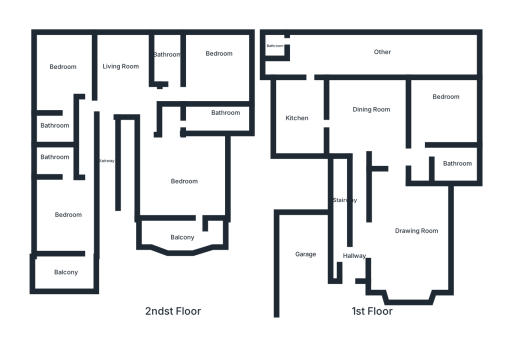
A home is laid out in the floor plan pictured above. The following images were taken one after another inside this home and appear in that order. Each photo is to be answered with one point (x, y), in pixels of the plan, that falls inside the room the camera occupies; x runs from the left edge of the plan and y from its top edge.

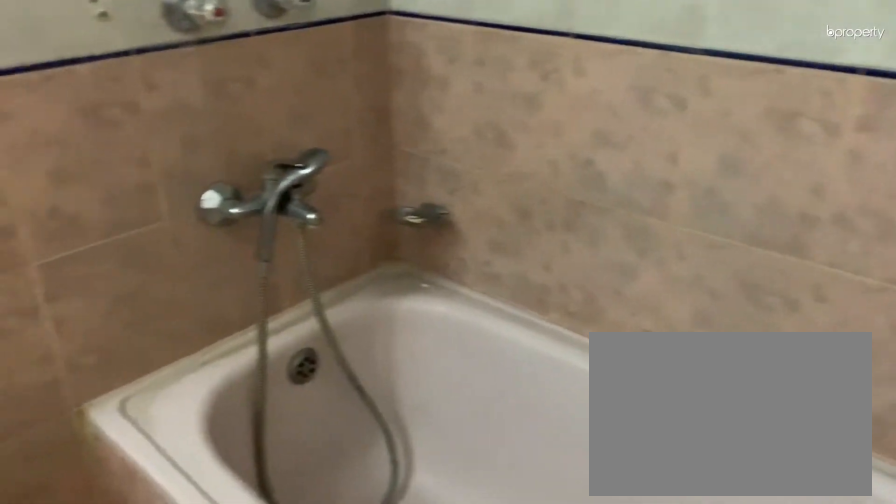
(51, 132)
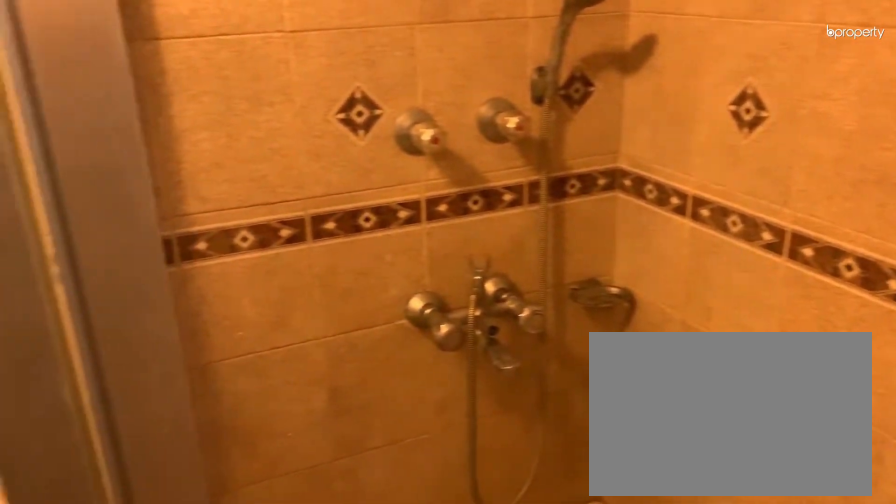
(169, 57)
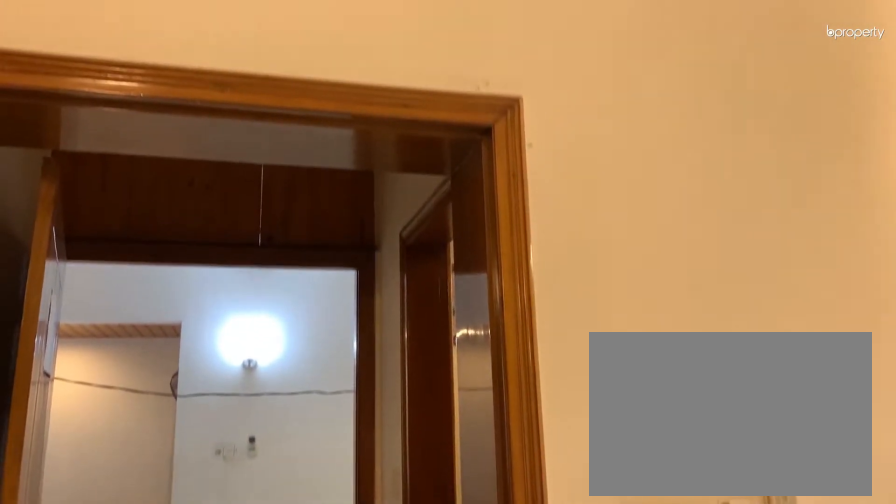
(218, 61)
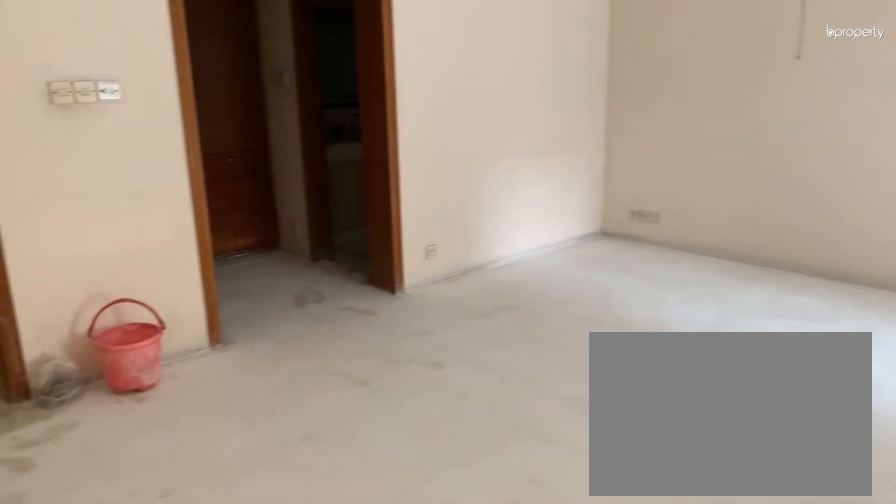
(177, 183)
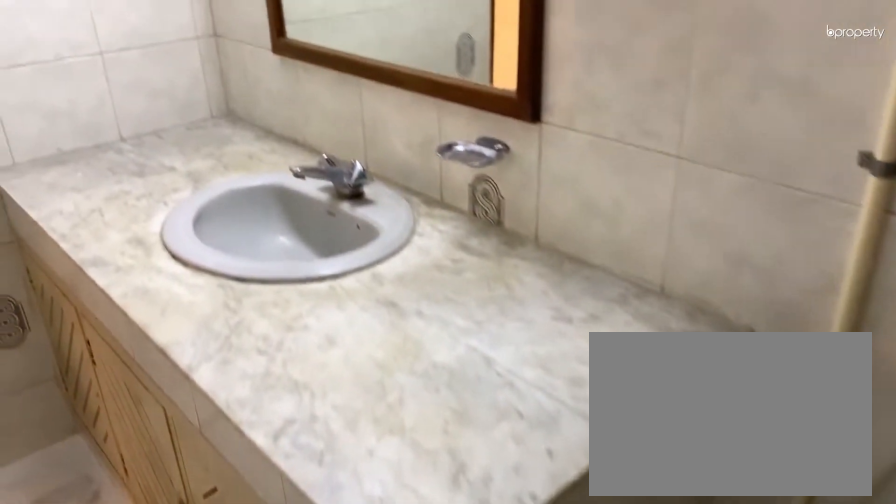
(225, 119)
